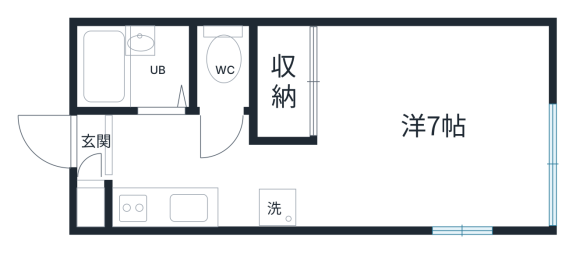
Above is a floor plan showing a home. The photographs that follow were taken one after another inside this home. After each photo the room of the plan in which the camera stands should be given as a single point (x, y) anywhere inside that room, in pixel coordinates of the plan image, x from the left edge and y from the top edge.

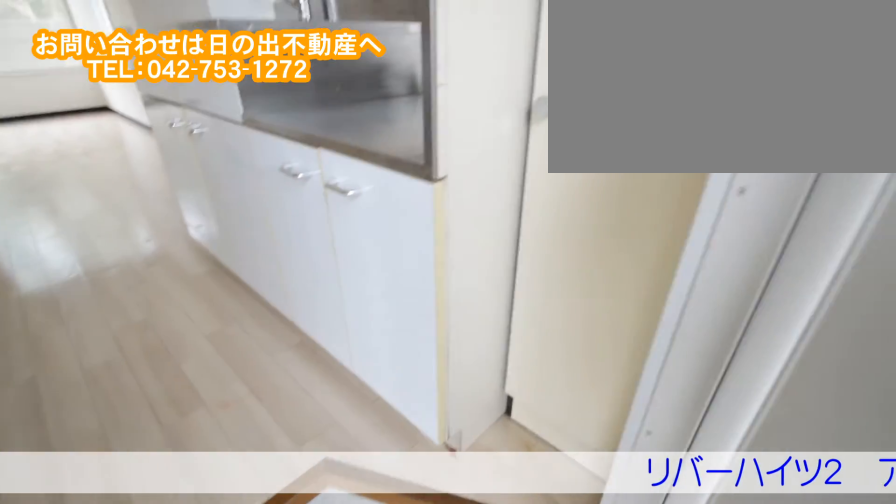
(147, 145)
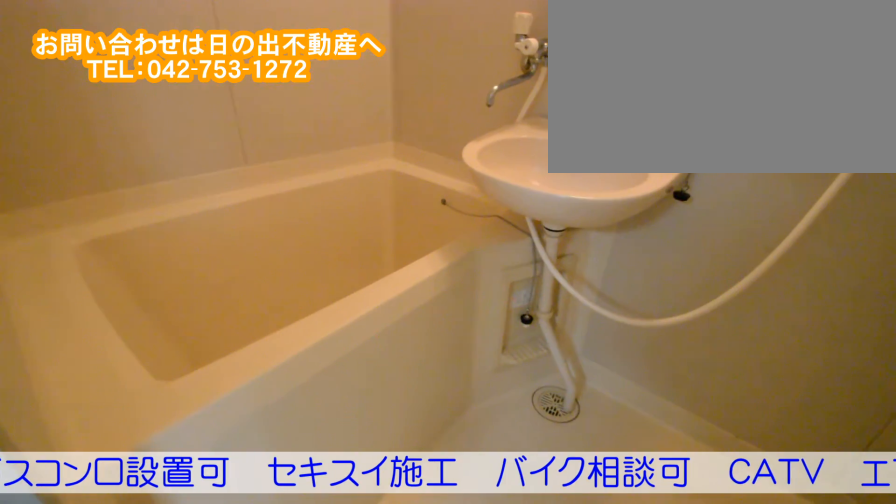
(128, 75)
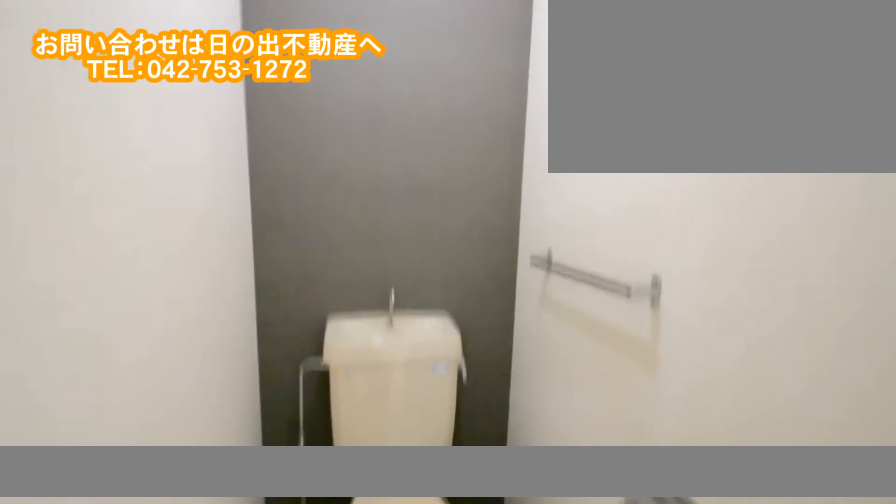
(217, 72)
